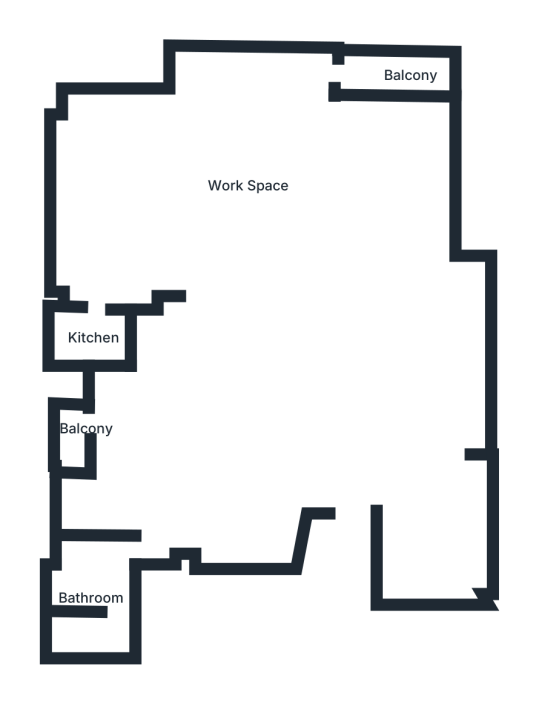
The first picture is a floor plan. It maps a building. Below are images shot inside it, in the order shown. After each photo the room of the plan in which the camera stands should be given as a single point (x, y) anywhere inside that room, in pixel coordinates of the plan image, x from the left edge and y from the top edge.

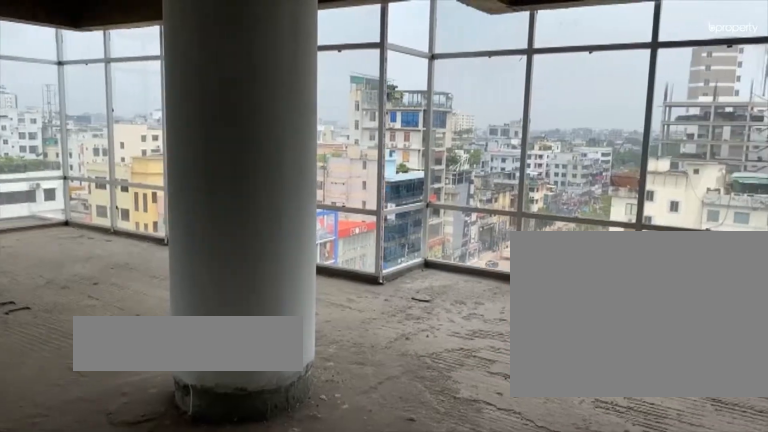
(389, 404)
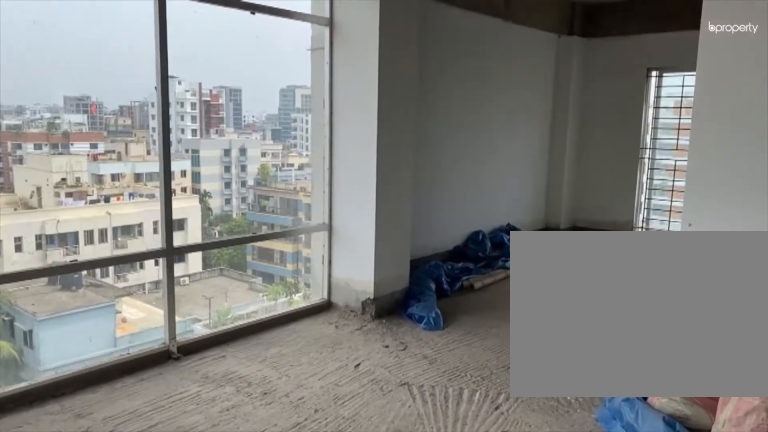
(389, 404)
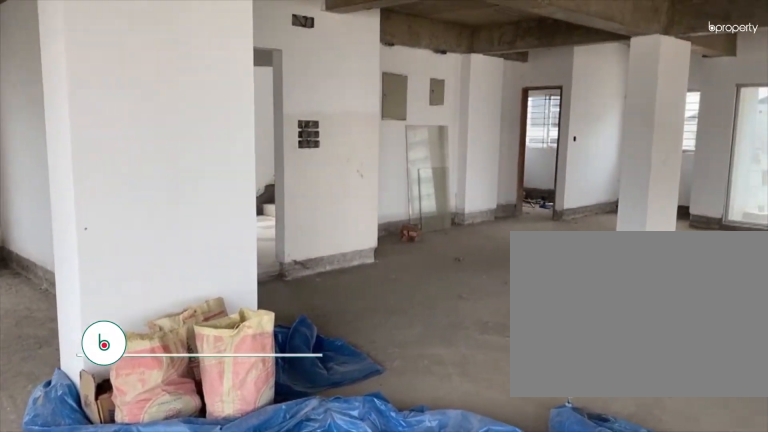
(399, 407)
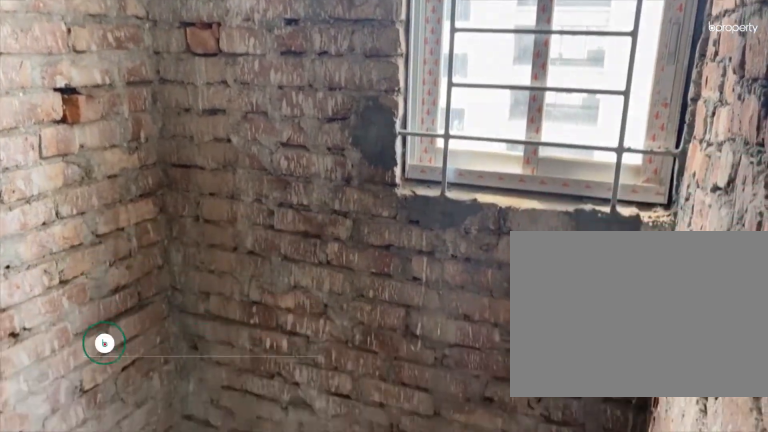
(94, 338)
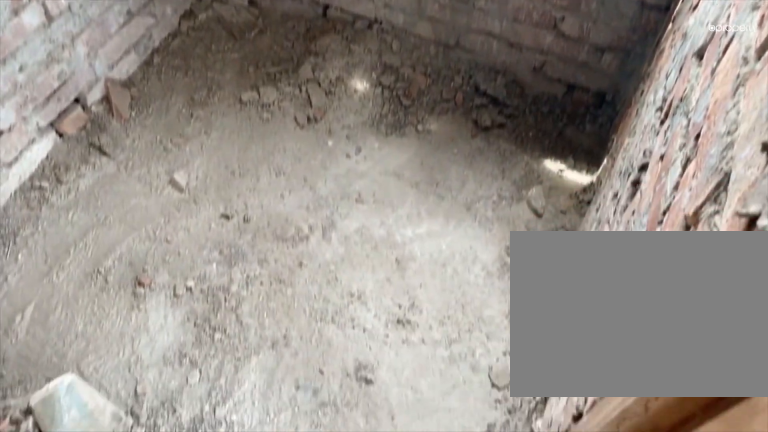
(94, 338)
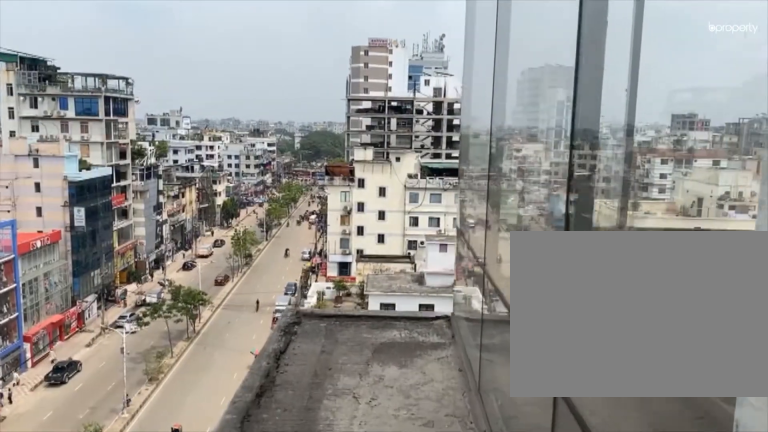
(387, 74)
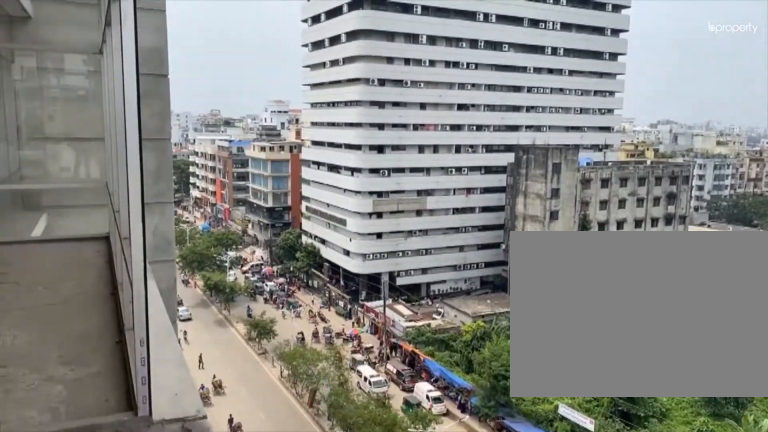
(384, 74)
